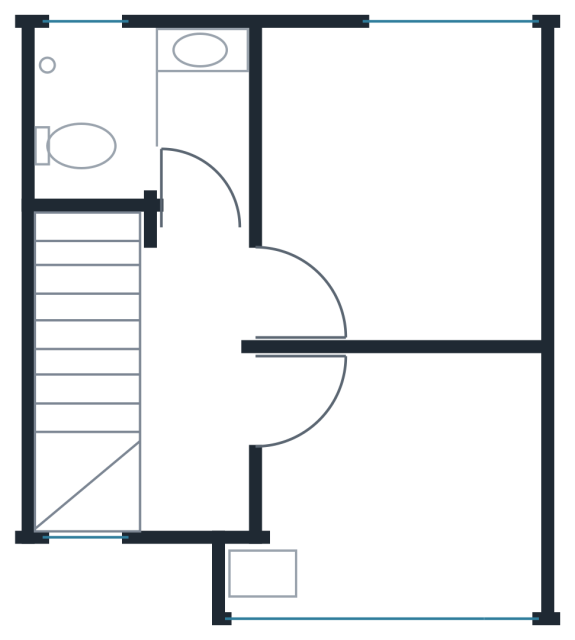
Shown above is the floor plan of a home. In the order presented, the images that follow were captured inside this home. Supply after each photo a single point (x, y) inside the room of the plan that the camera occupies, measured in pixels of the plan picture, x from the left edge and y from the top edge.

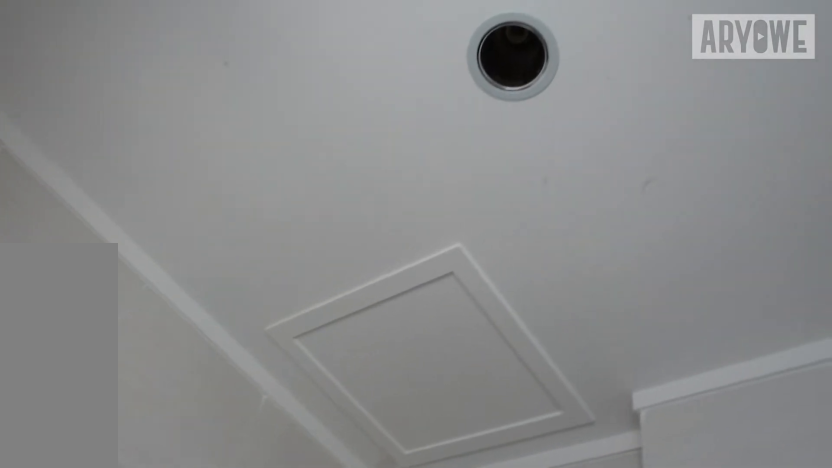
(148, 120)
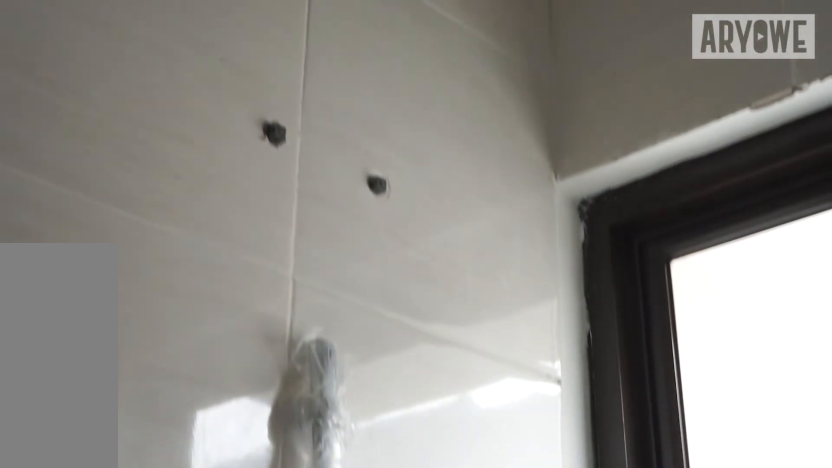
(148, 120)
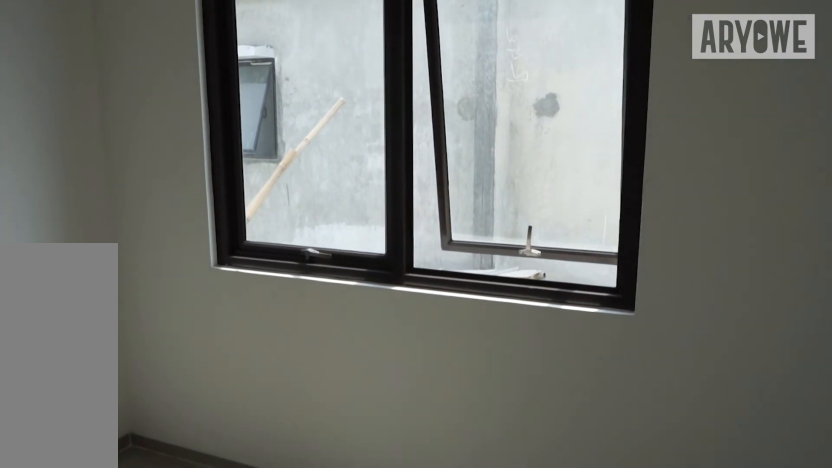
(398, 183)
